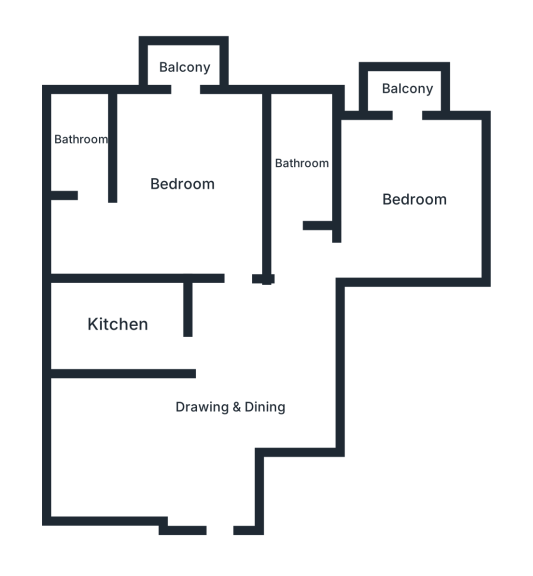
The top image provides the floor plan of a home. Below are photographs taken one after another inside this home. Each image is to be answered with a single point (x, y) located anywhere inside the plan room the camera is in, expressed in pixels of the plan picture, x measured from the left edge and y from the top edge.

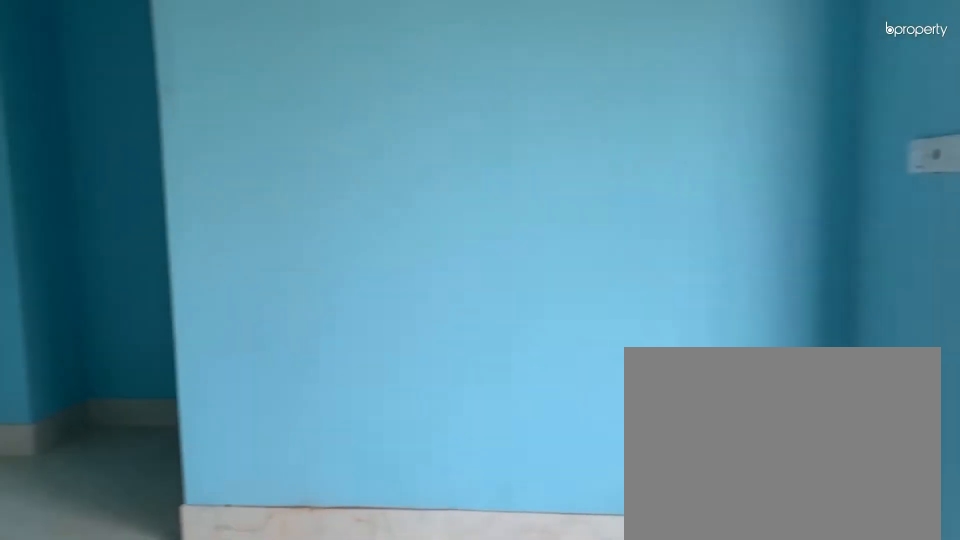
(180, 180)
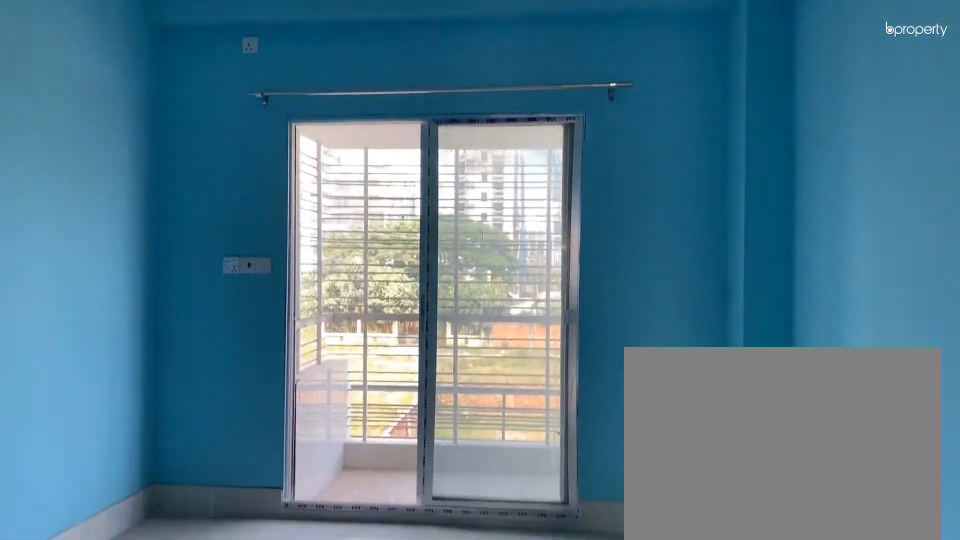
(183, 183)
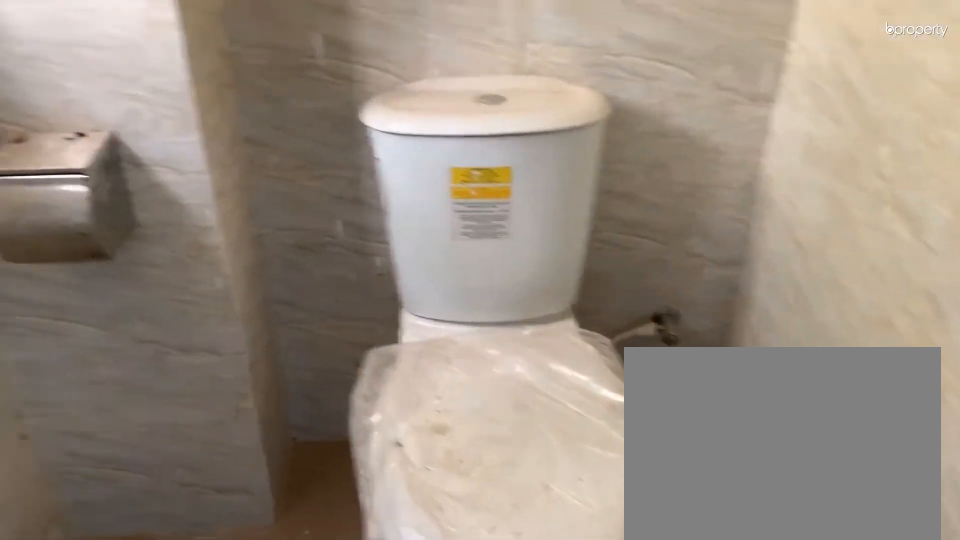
(71, 139)
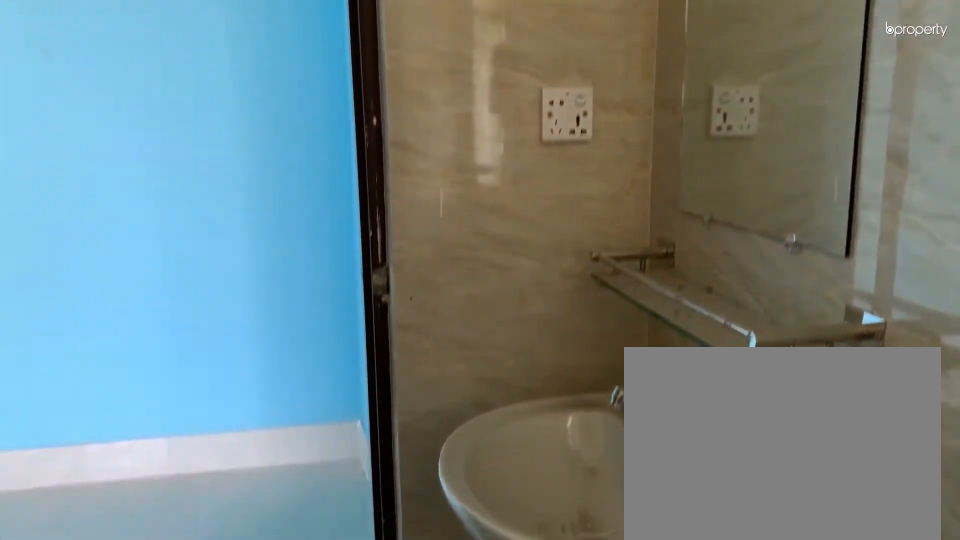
(84, 138)
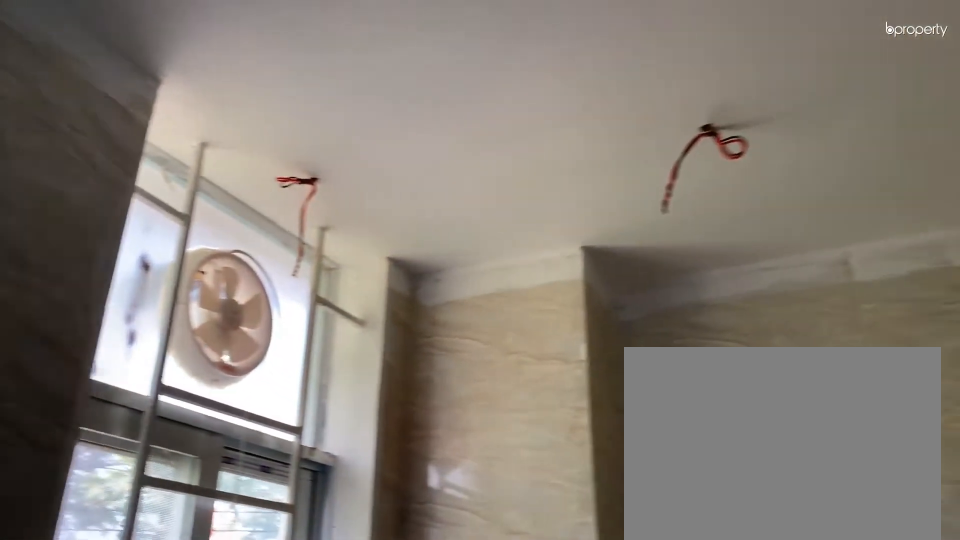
(81, 139)
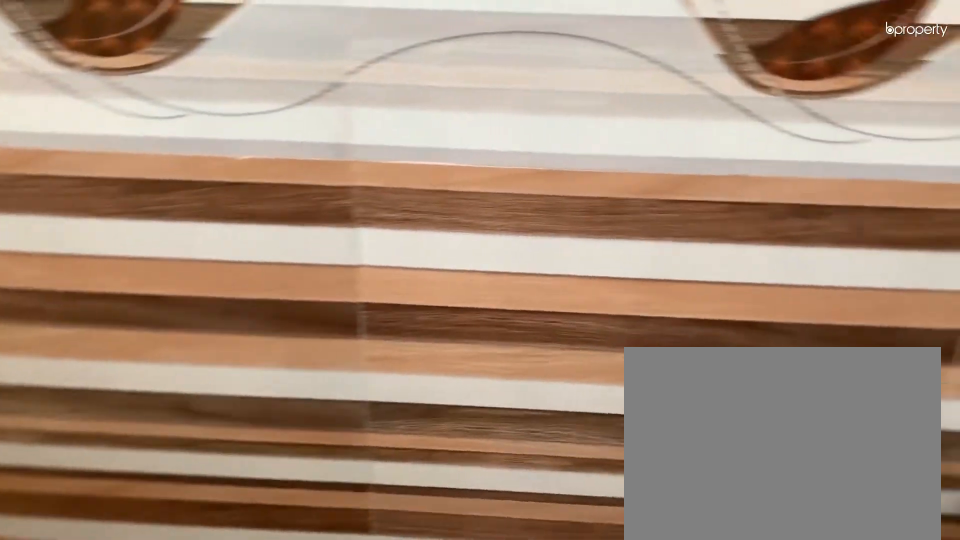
(301, 161)
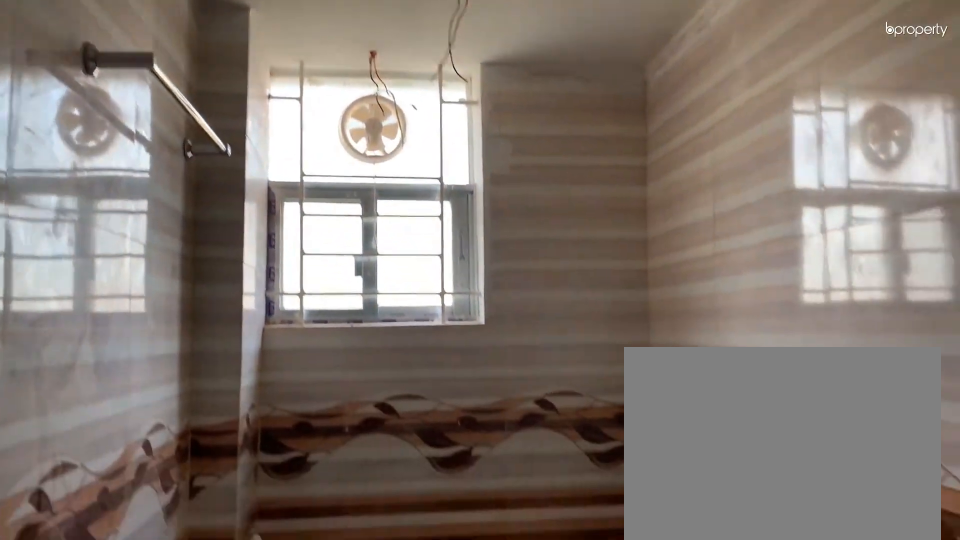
(300, 159)
